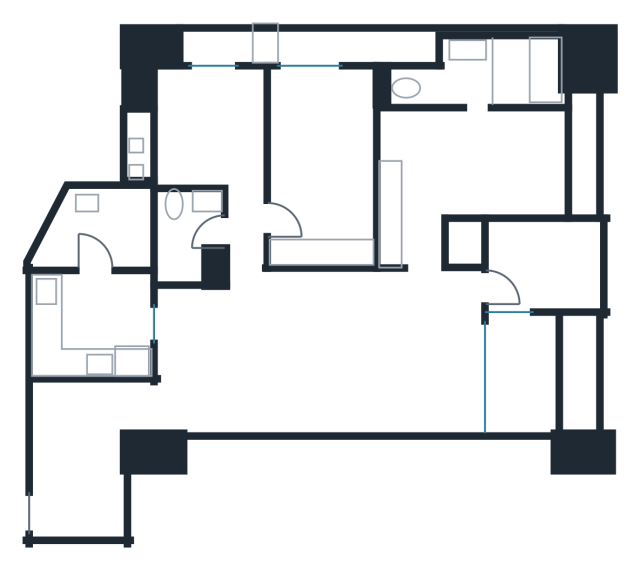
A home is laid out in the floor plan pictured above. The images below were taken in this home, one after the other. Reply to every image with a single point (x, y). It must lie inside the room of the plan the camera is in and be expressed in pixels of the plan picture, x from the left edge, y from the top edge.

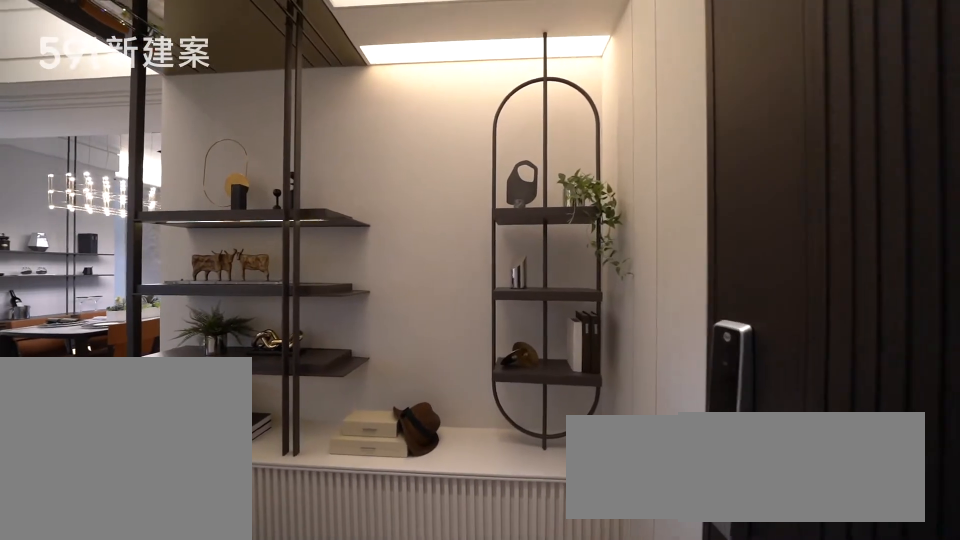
(76, 480)
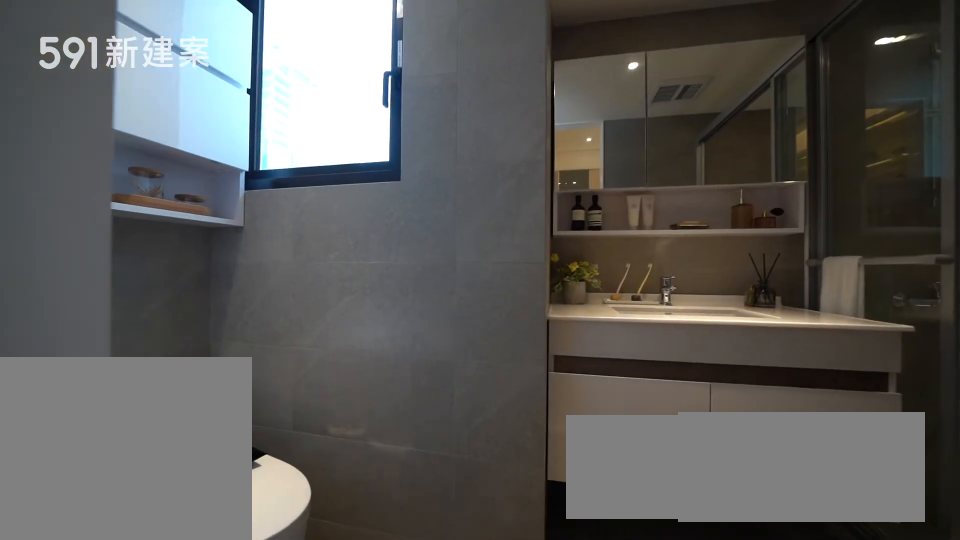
(480, 72)
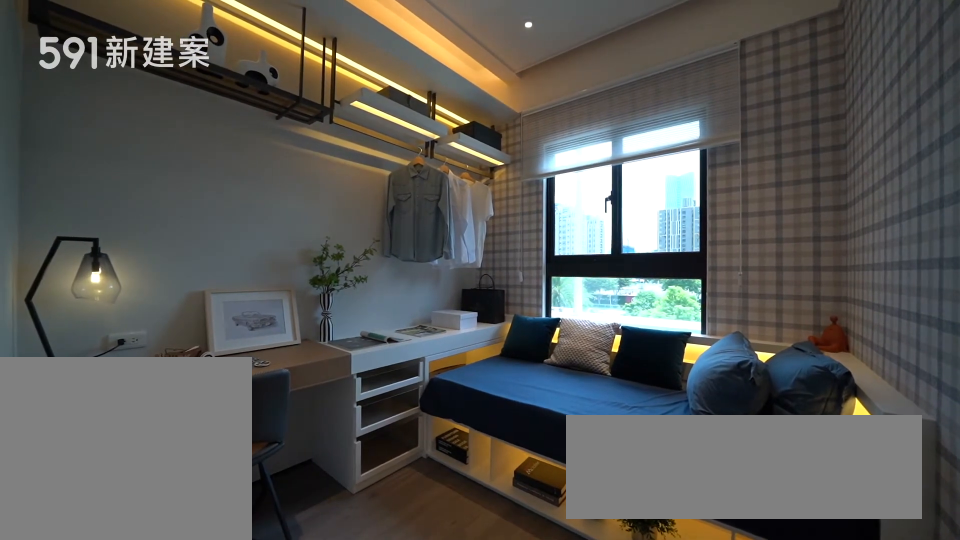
(213, 127)
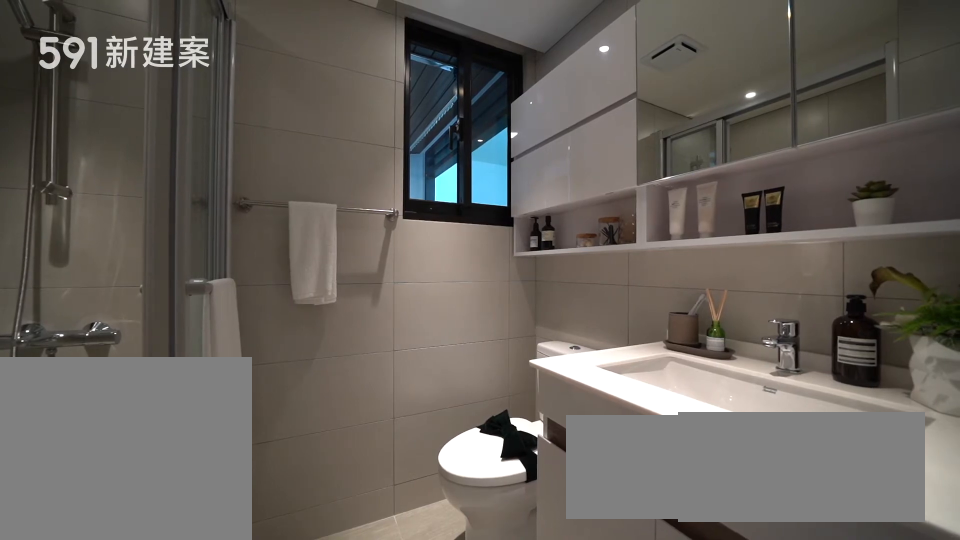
(188, 235)
